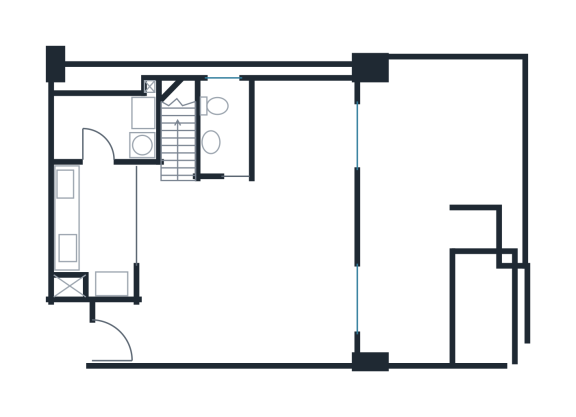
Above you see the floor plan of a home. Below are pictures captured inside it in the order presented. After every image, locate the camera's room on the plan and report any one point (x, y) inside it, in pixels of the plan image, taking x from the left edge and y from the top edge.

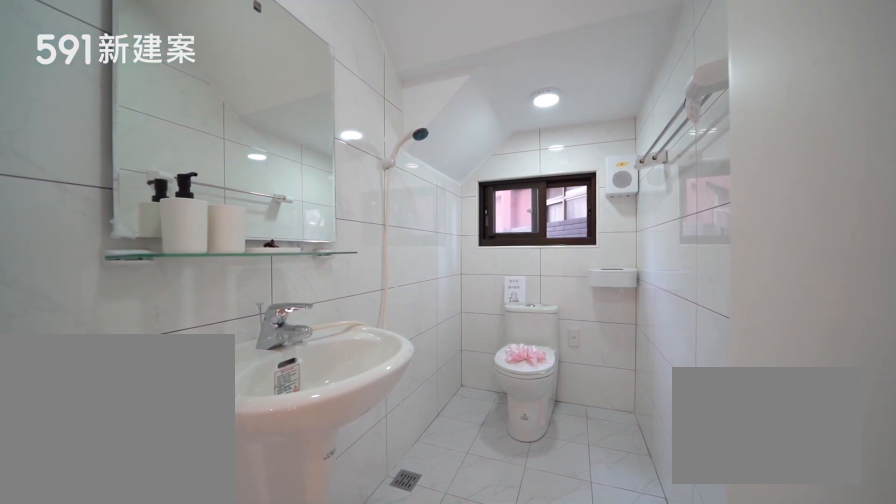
(223, 122)
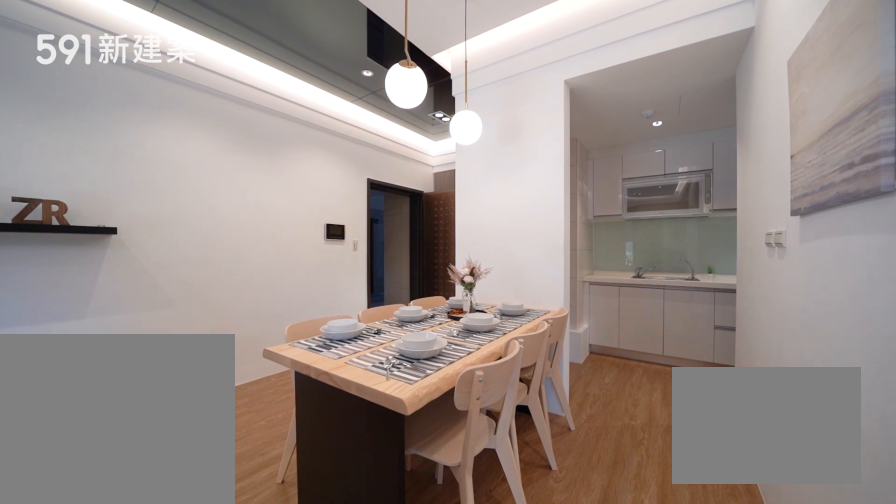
(185, 252)
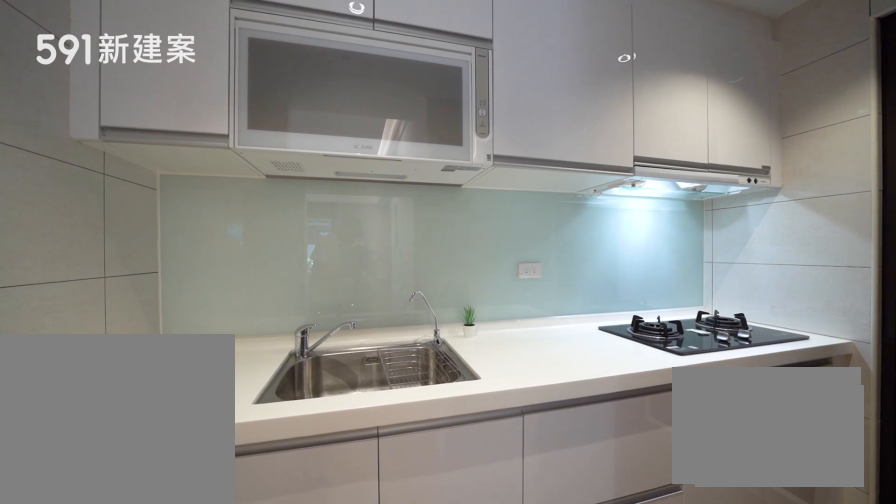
(95, 229)
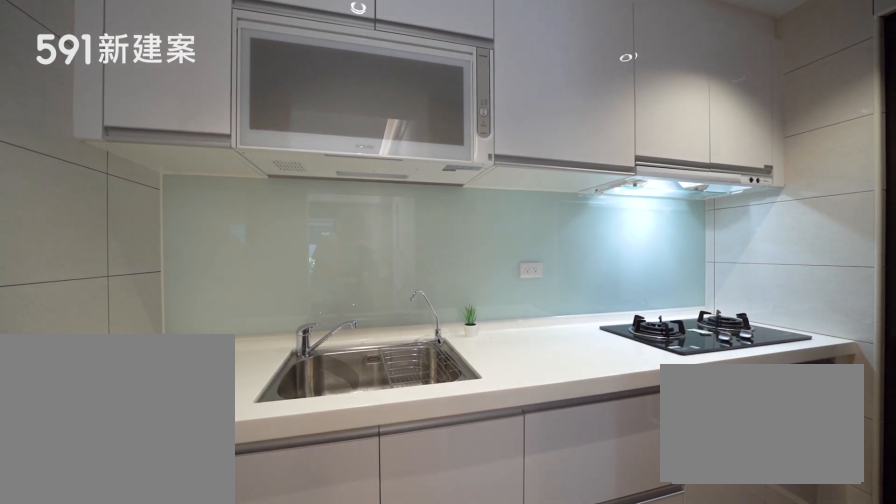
(95, 229)
